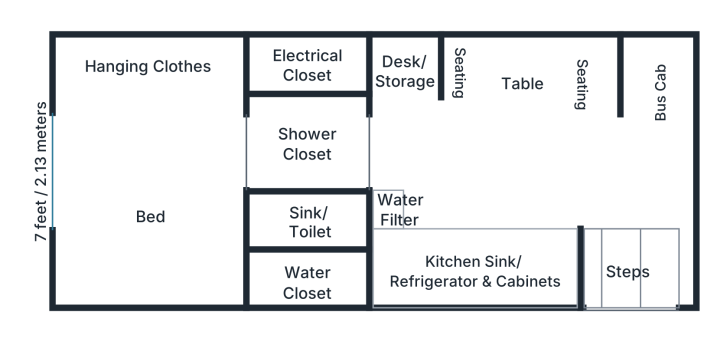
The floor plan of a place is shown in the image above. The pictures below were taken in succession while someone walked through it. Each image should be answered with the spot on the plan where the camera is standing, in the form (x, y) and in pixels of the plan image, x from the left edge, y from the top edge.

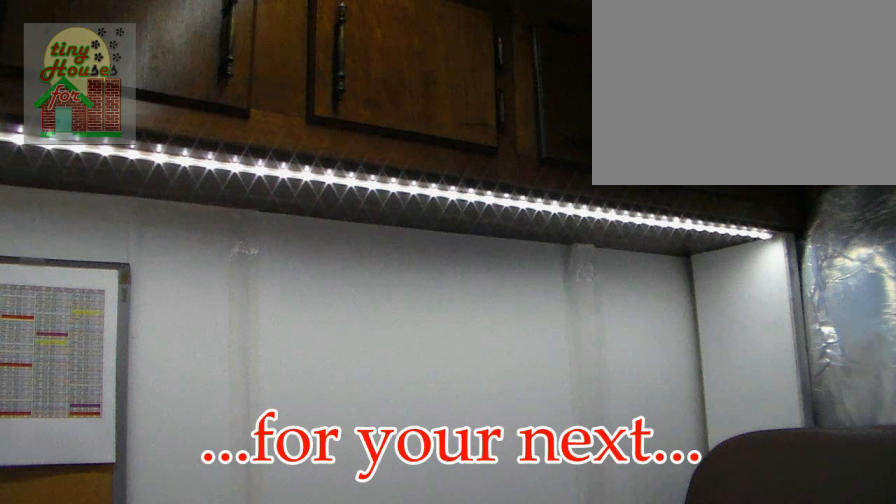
(469, 169)
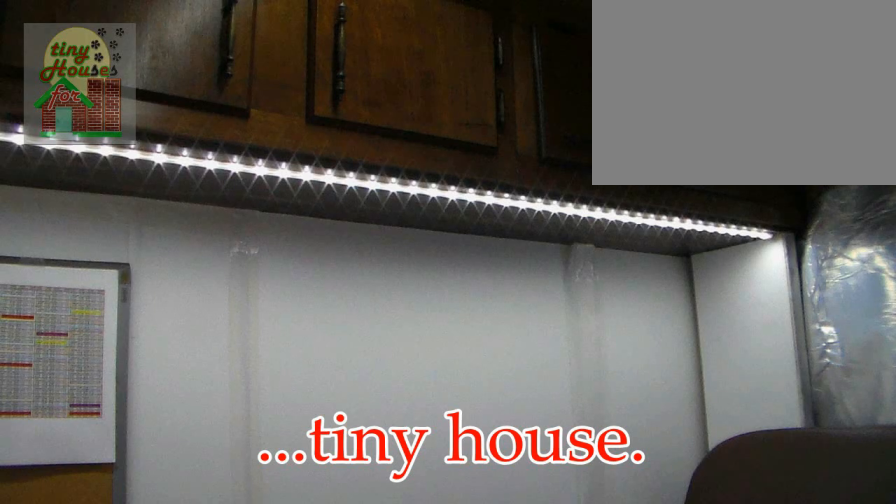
(469, 169)
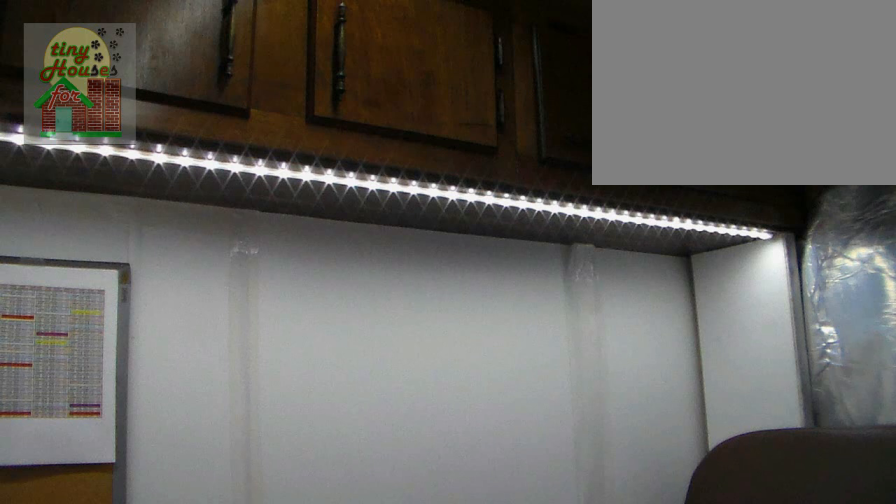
(469, 169)
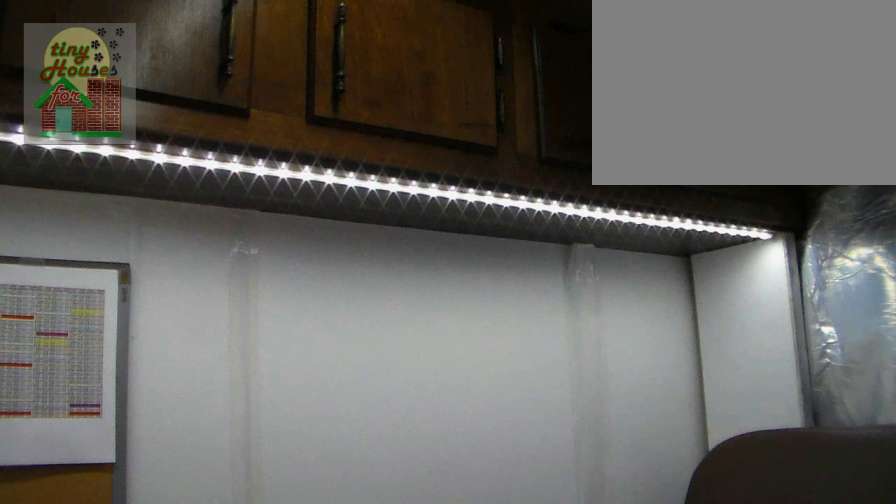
(469, 169)
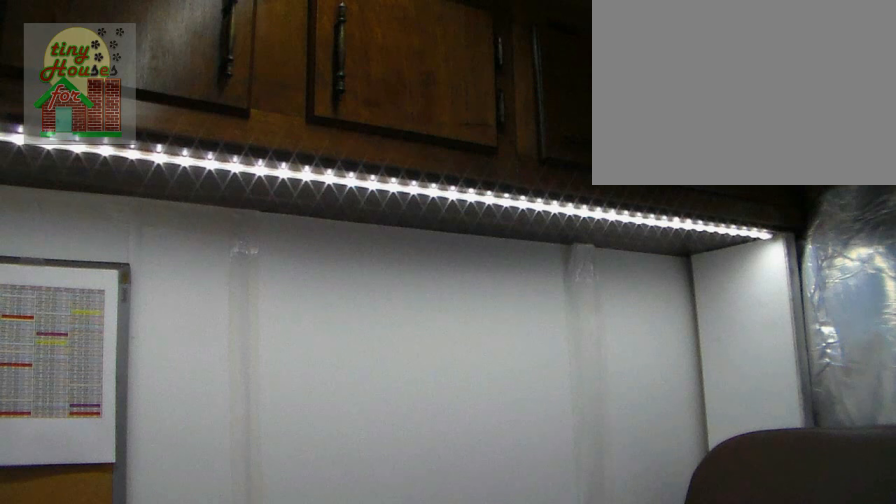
(462, 172)
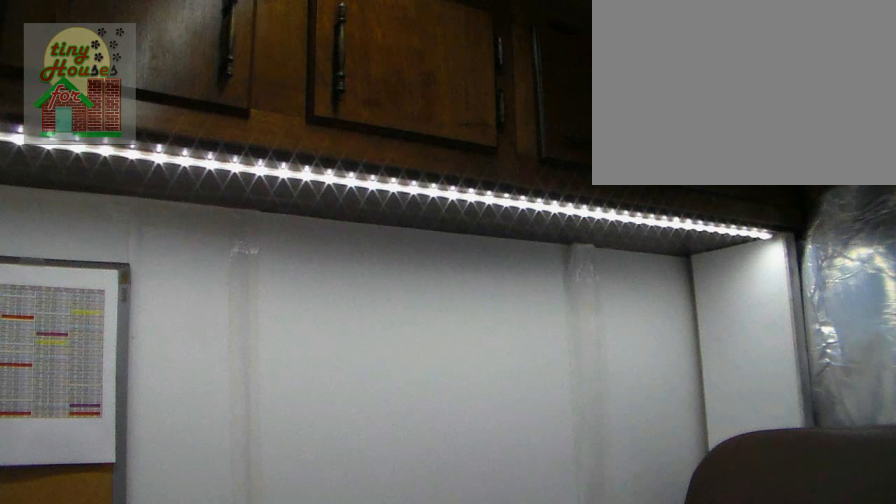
(462, 170)
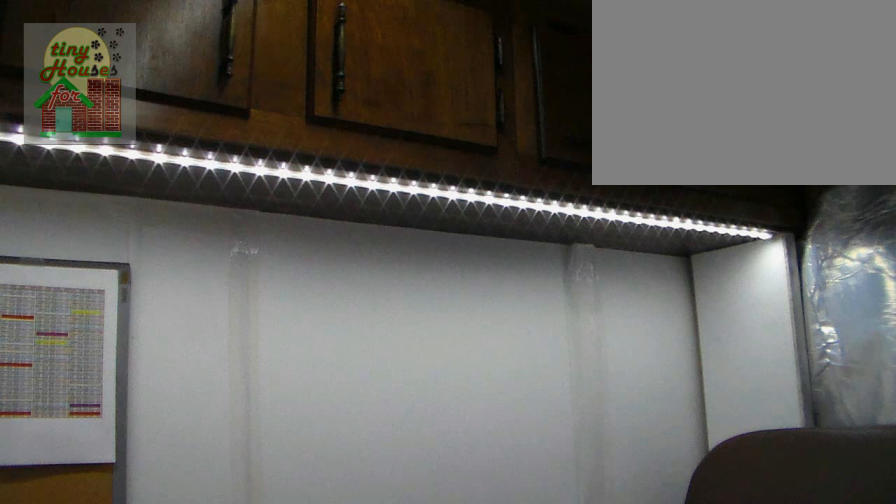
(468, 166)
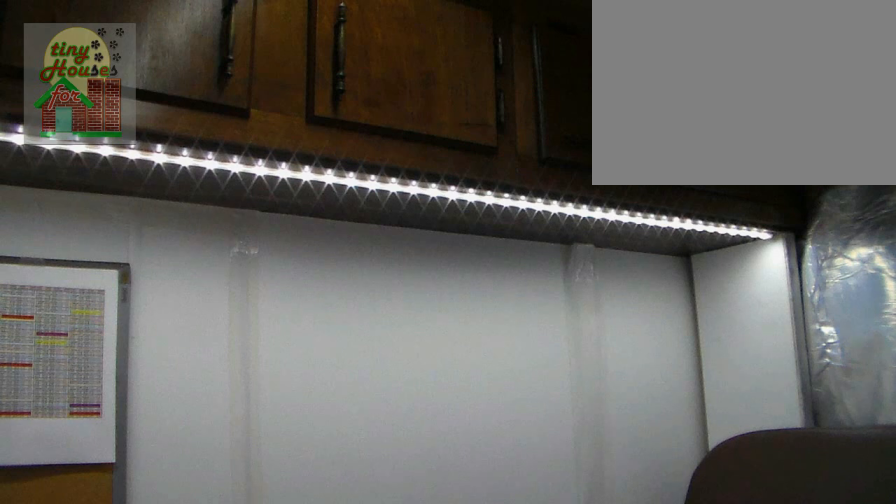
(469, 168)
